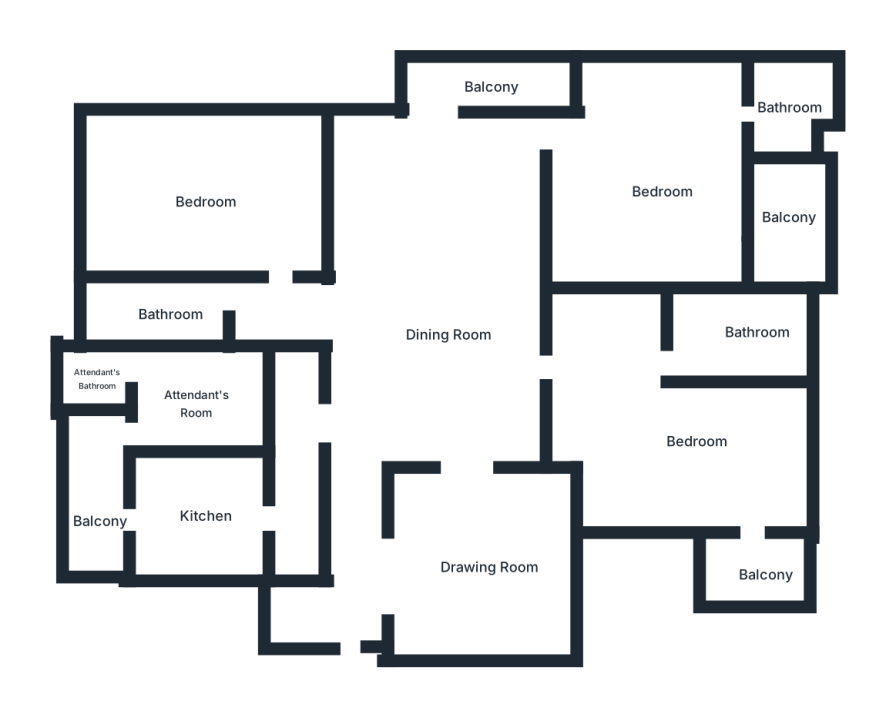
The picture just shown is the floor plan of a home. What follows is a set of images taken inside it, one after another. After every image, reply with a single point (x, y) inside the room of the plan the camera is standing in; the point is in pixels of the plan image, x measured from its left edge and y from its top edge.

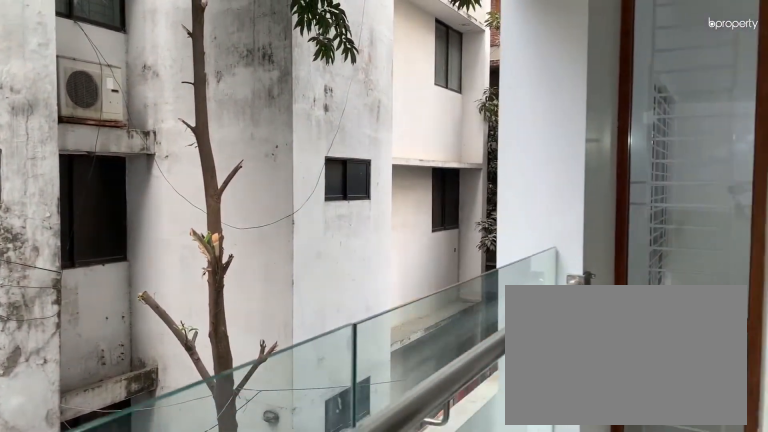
(486, 84)
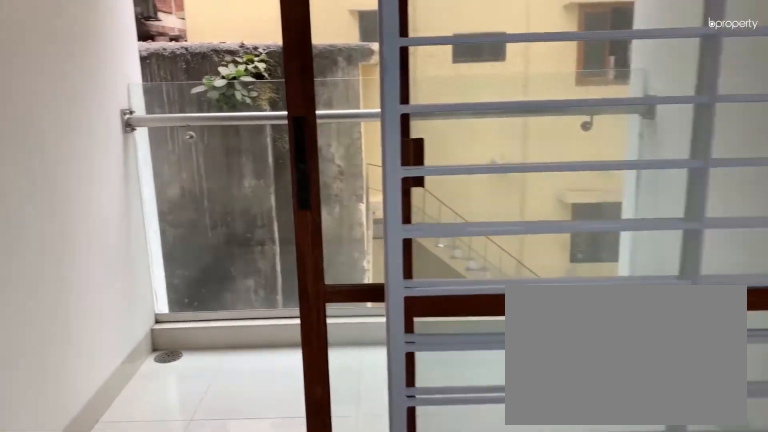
(664, 189)
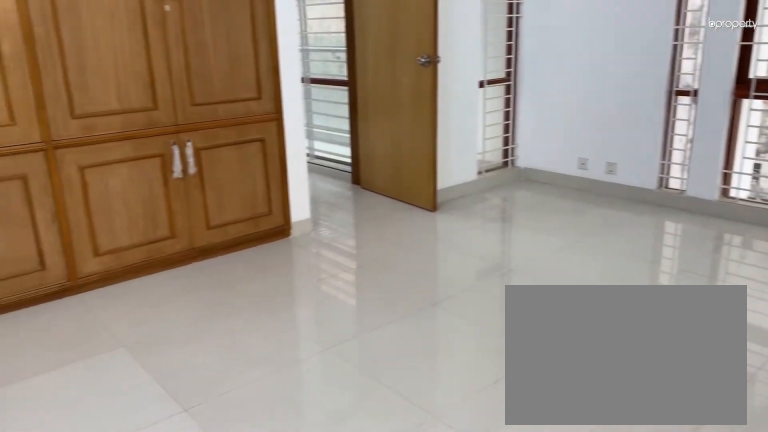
(664, 189)
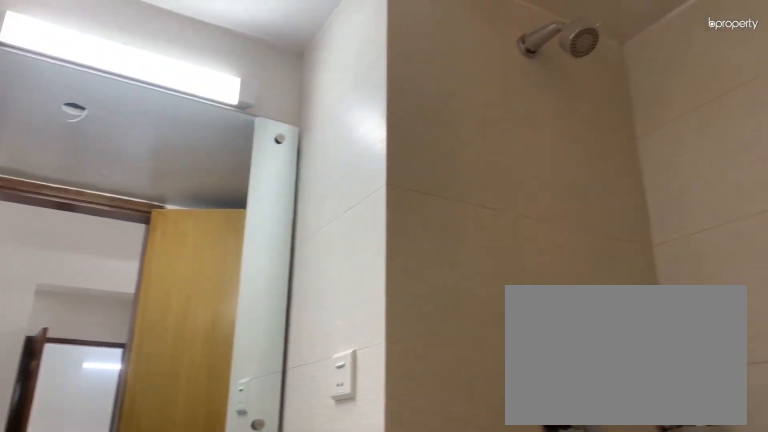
(792, 112)
